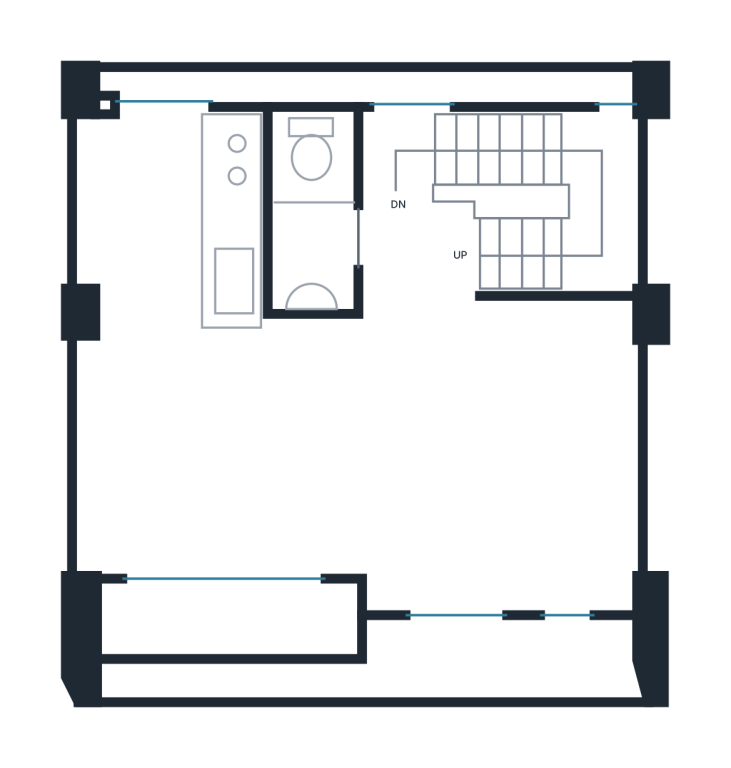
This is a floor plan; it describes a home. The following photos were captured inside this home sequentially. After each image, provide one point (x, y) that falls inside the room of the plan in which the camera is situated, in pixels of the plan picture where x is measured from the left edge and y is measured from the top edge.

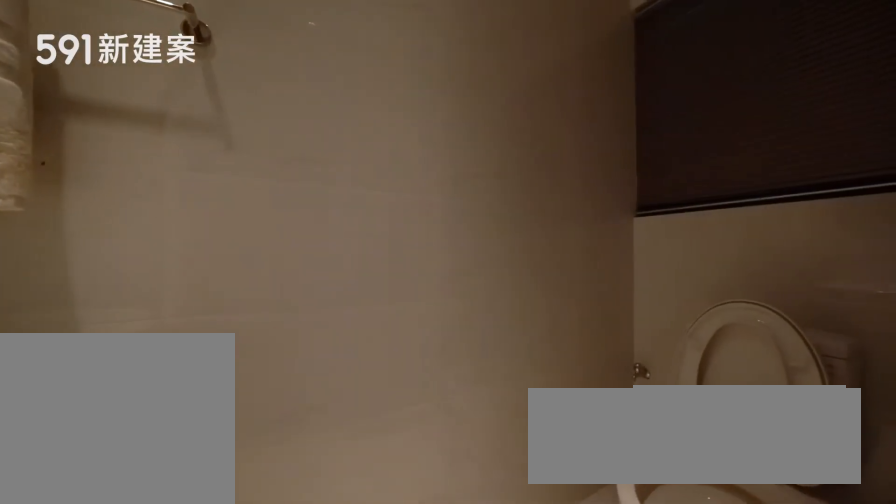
(311, 204)
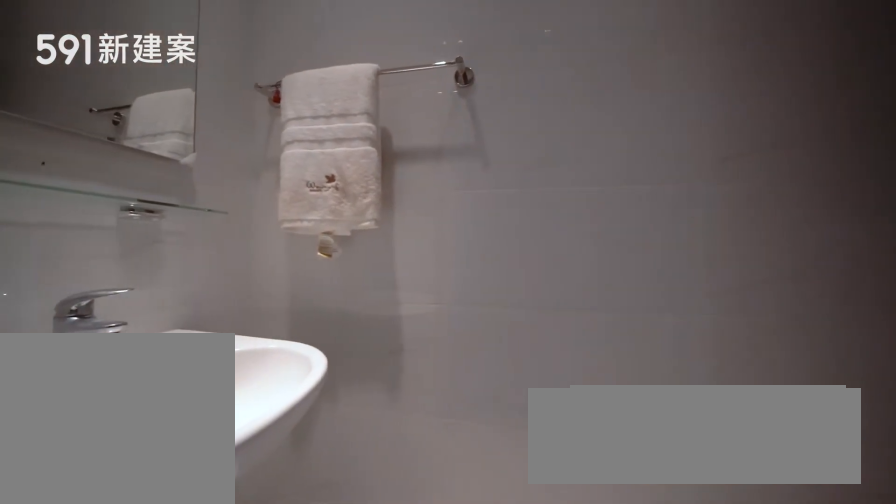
(311, 204)
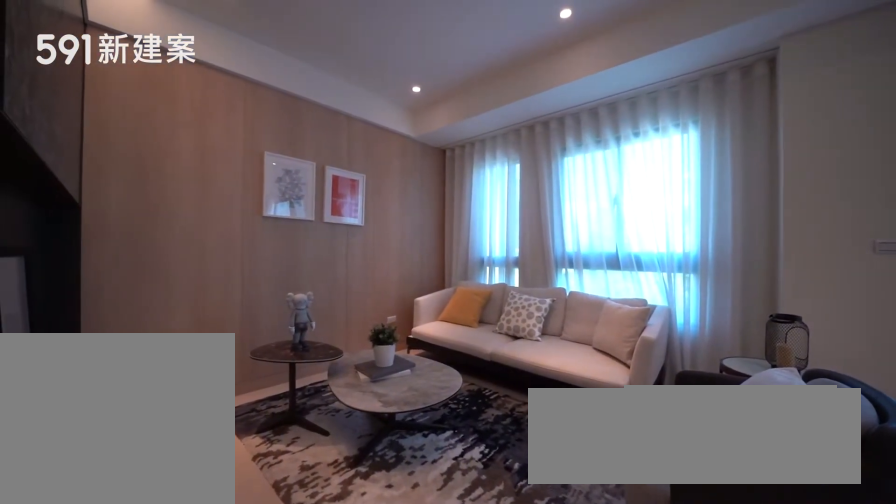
(507, 460)
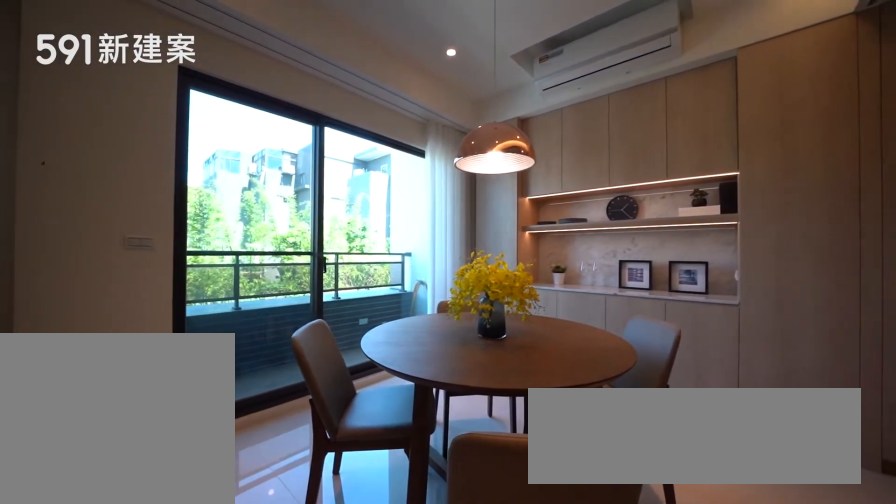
(200, 454)
